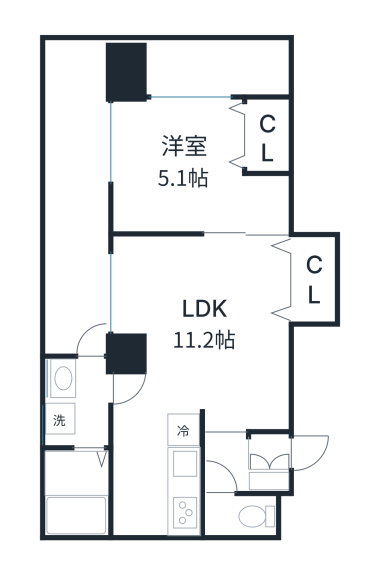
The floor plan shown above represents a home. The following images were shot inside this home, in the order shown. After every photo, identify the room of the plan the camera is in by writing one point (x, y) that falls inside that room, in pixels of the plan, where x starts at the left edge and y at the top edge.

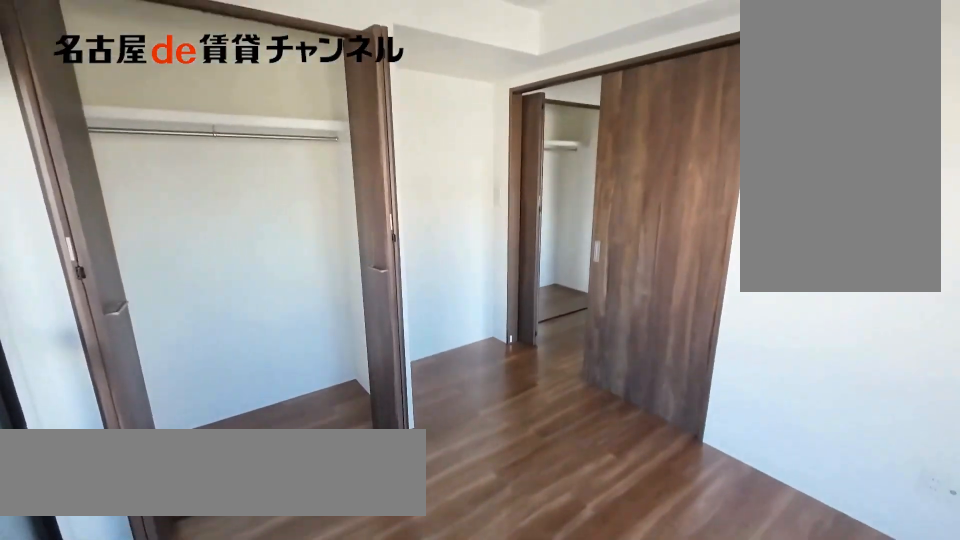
(201, 166)
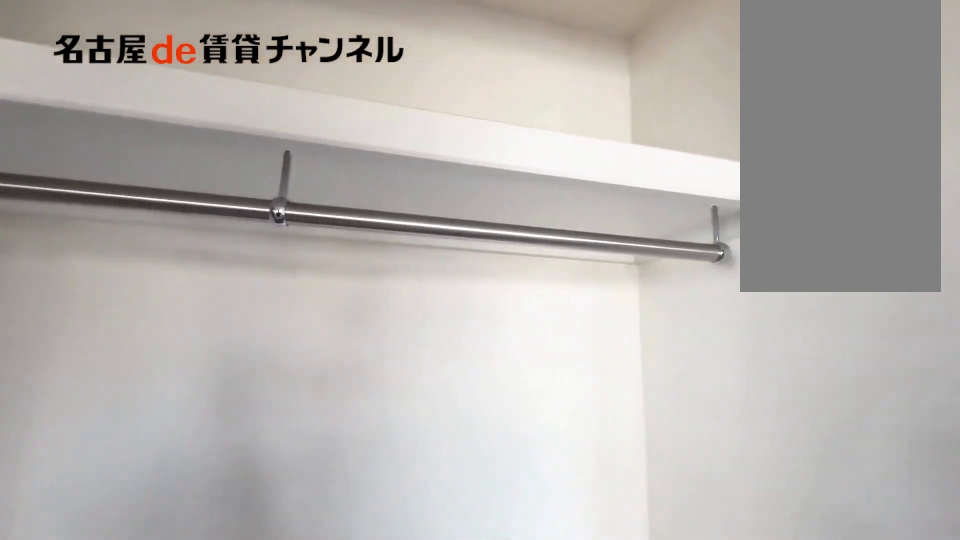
(268, 136)
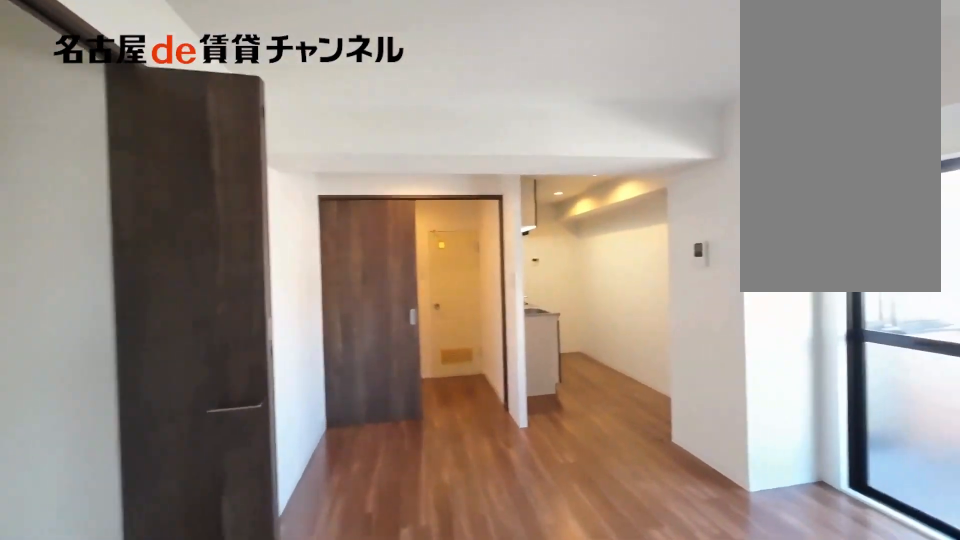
(200, 357)
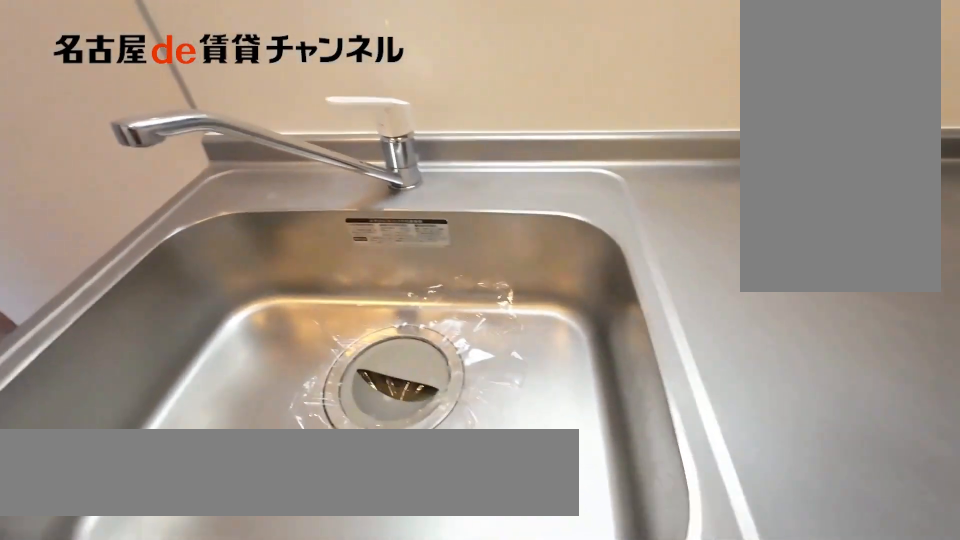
(185, 471)
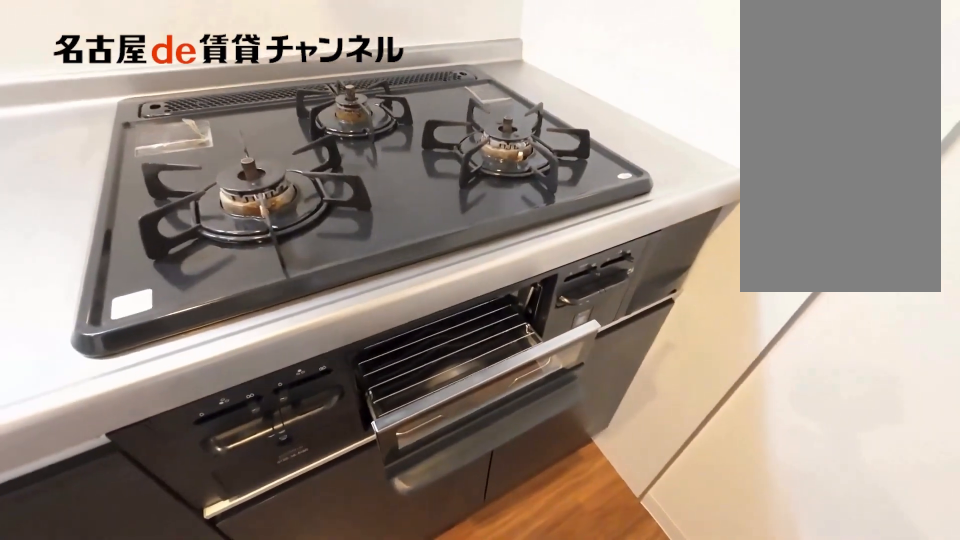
(185, 471)
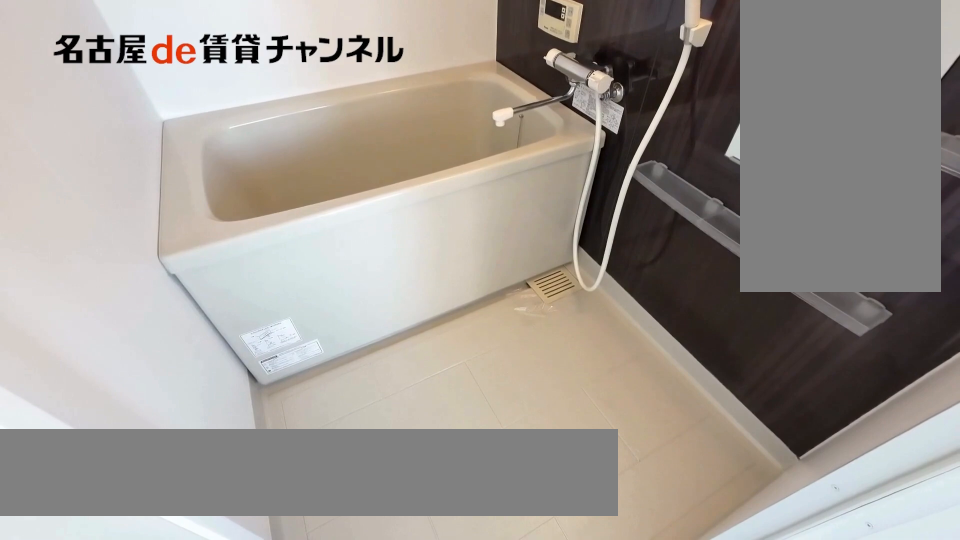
(79, 490)
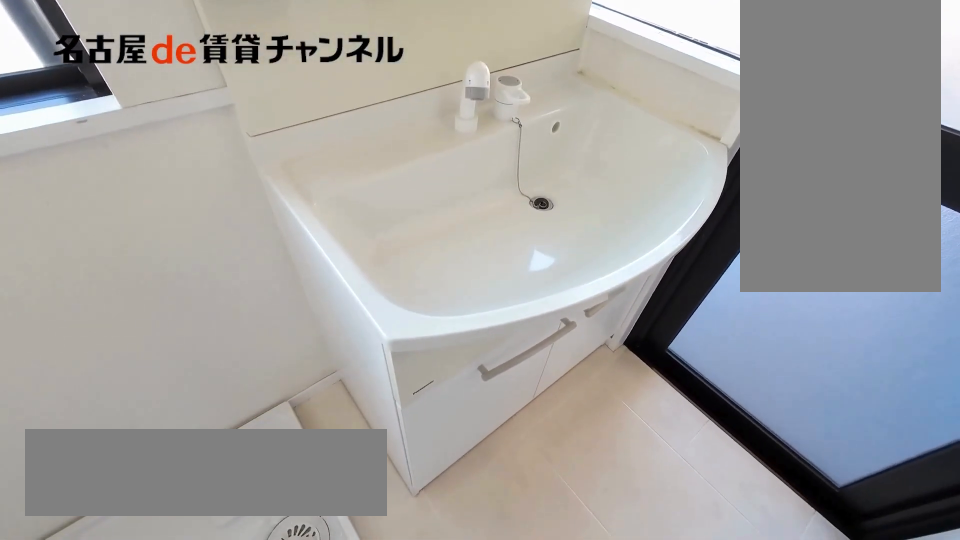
(79, 401)
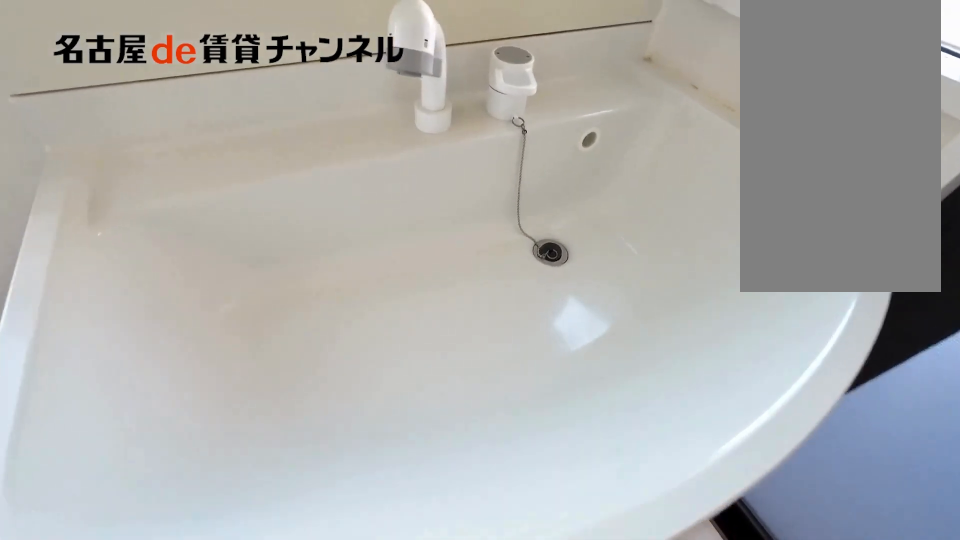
(79, 401)
